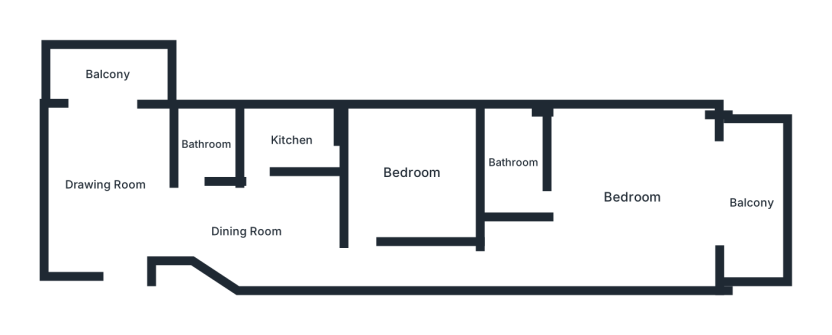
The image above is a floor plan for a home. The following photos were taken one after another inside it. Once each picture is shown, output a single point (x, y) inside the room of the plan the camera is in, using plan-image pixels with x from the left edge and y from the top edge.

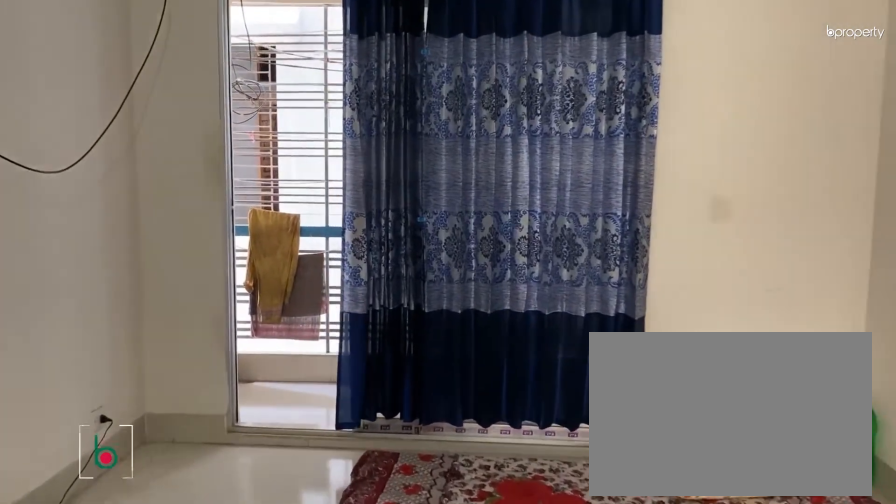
(104, 185)
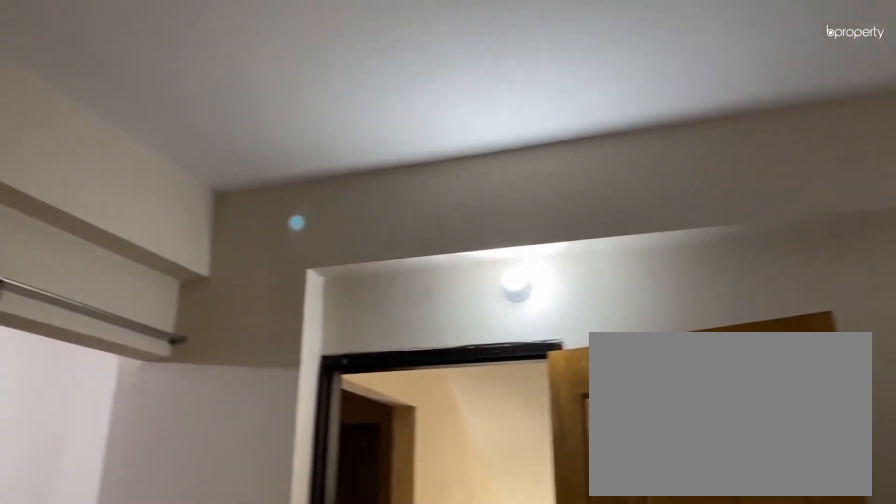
(103, 185)
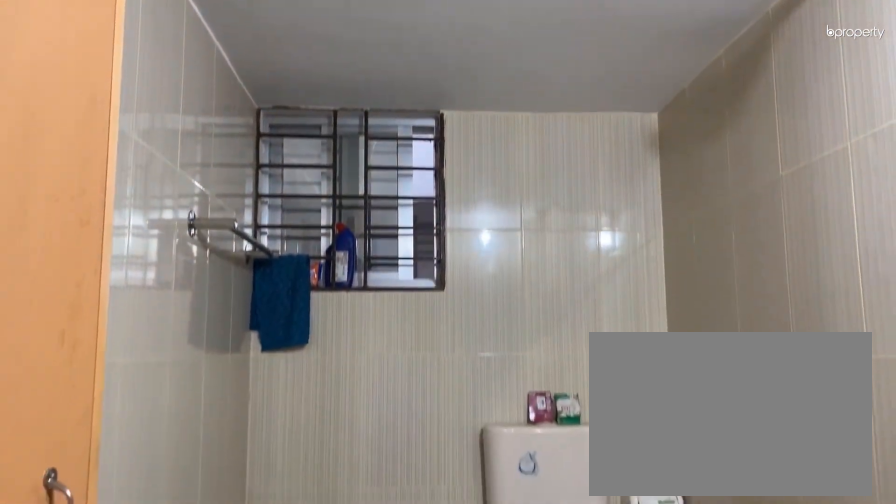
(205, 144)
